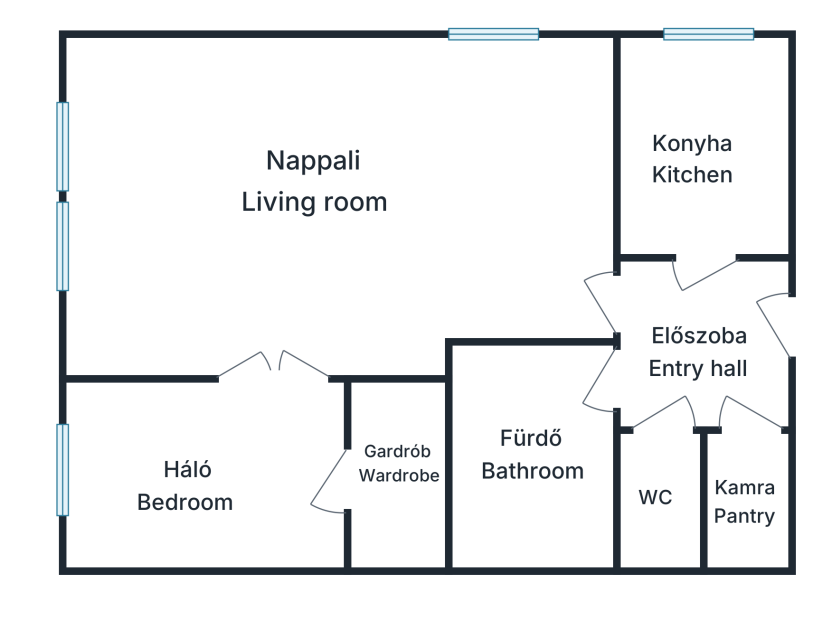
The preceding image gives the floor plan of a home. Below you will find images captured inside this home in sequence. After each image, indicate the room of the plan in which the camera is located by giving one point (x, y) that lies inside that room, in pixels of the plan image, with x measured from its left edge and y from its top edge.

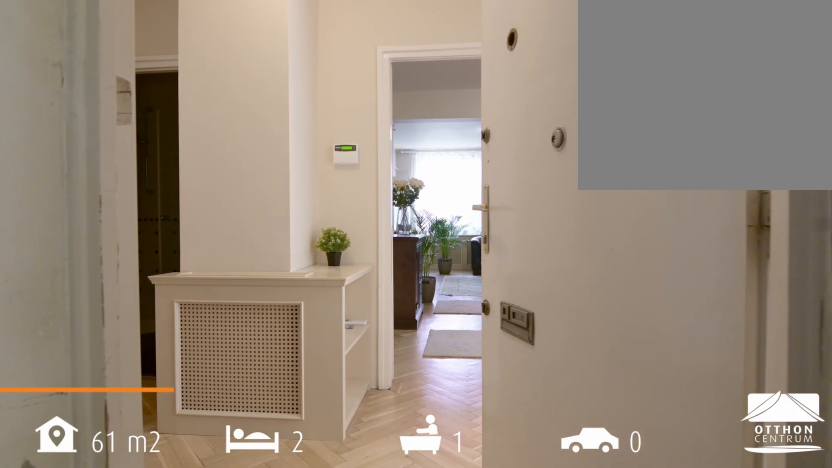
(701, 335)
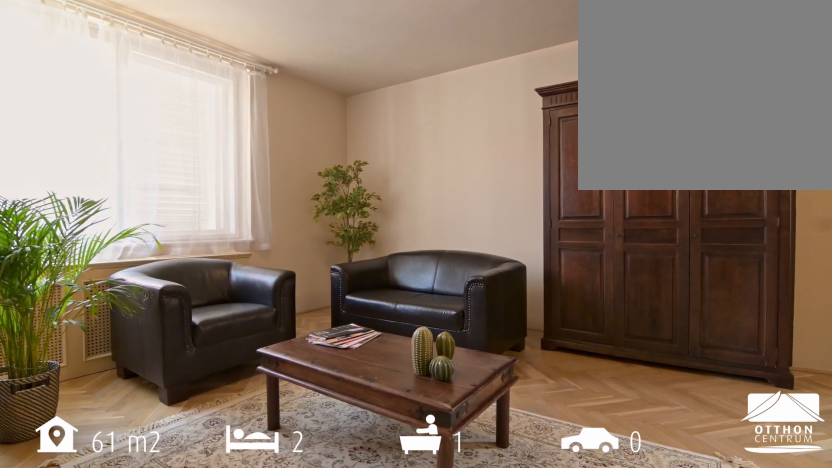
(346, 199)
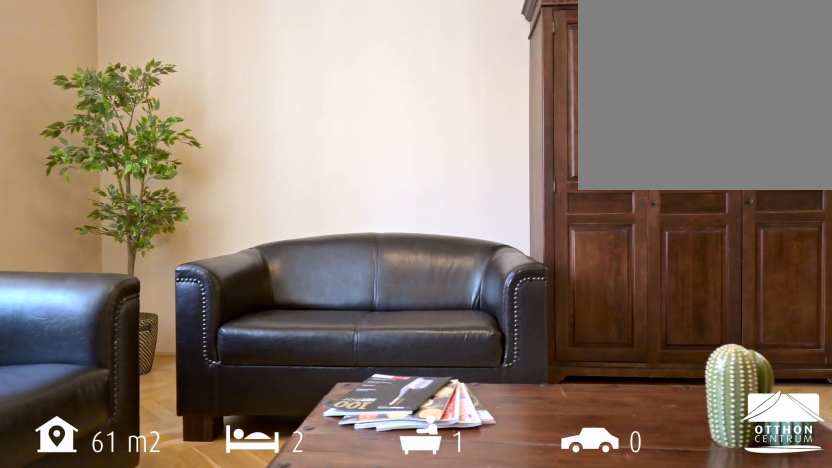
(346, 199)
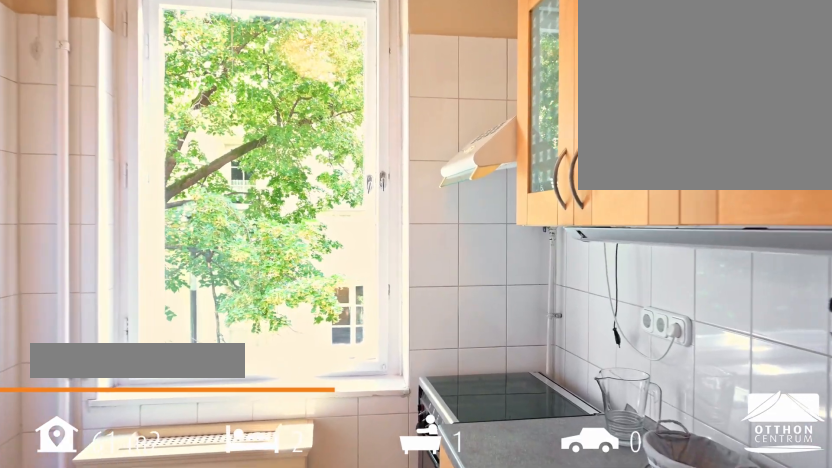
(696, 149)
